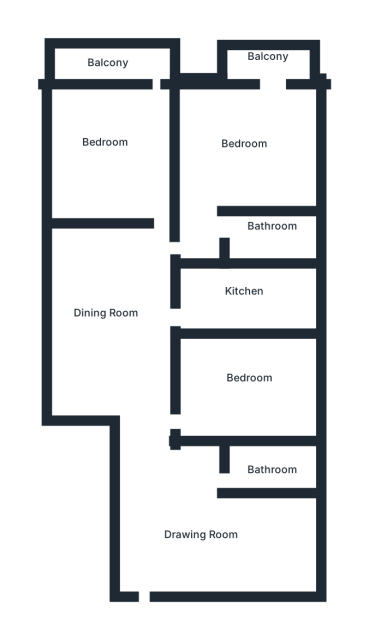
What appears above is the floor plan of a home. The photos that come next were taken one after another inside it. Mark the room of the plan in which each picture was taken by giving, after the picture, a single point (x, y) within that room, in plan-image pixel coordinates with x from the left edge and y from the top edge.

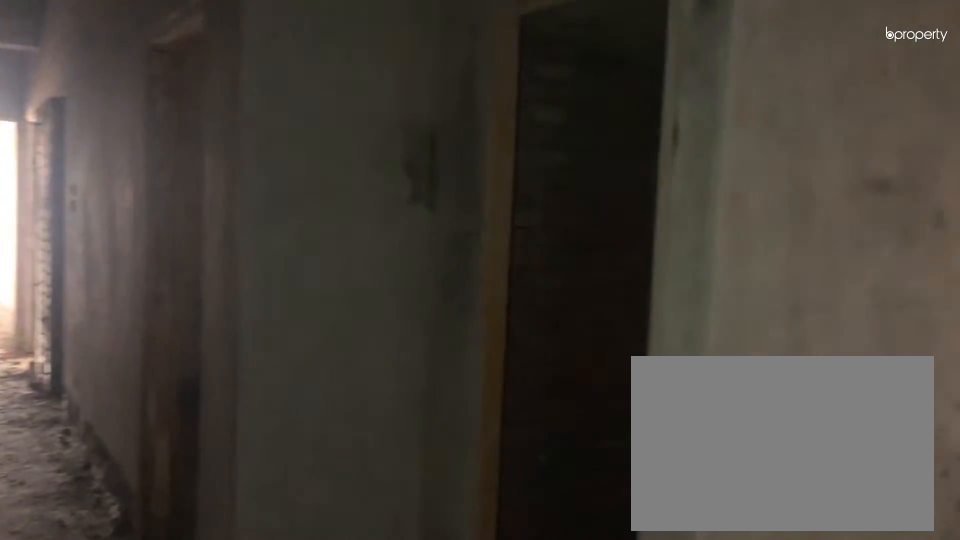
(183, 533)
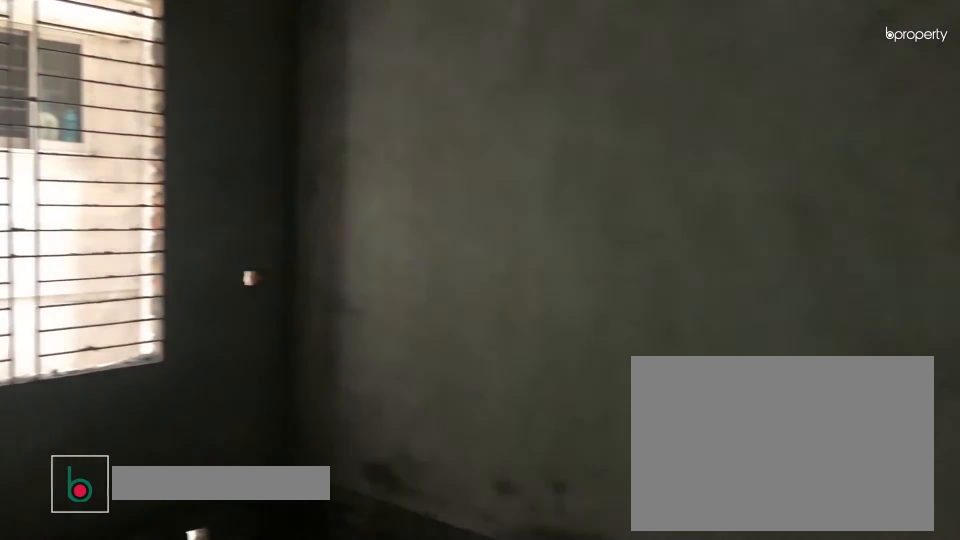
(183, 533)
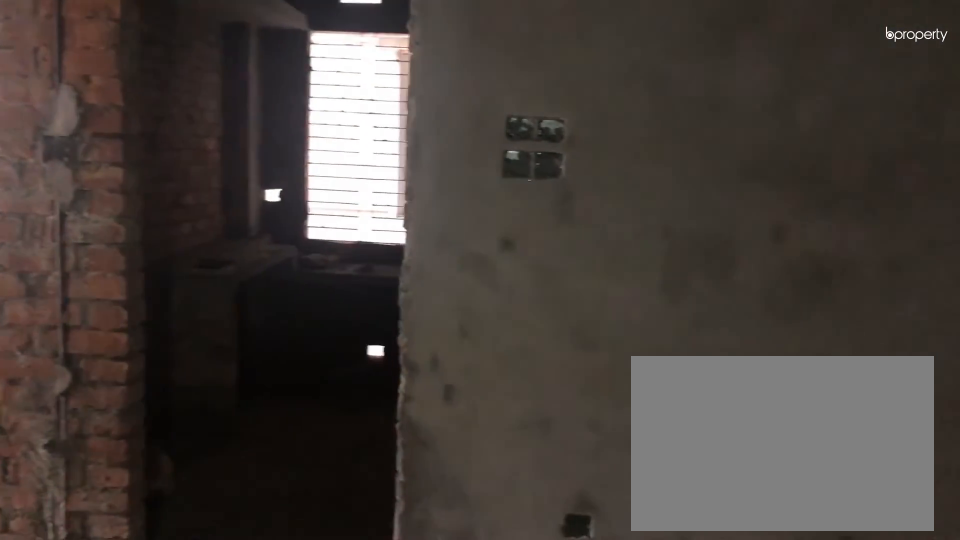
(117, 314)
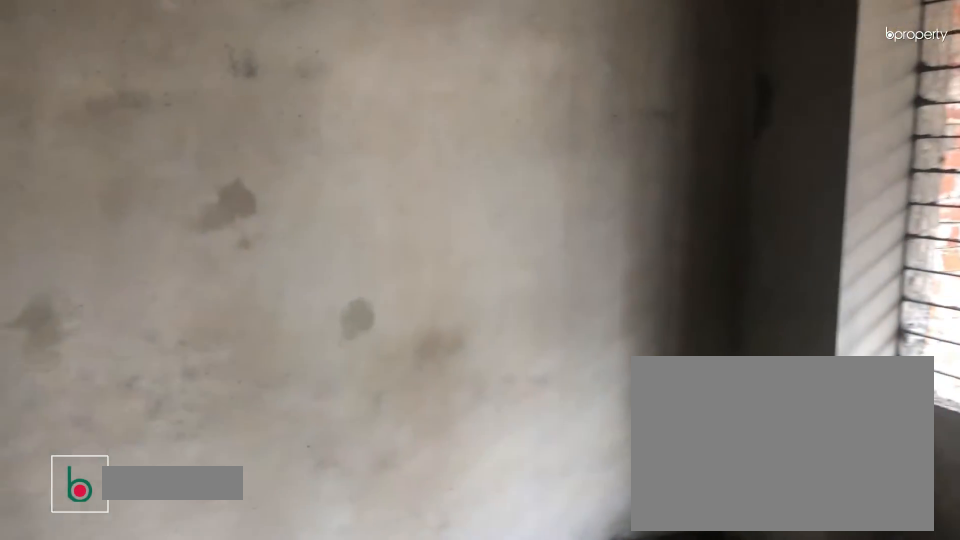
(122, 138)
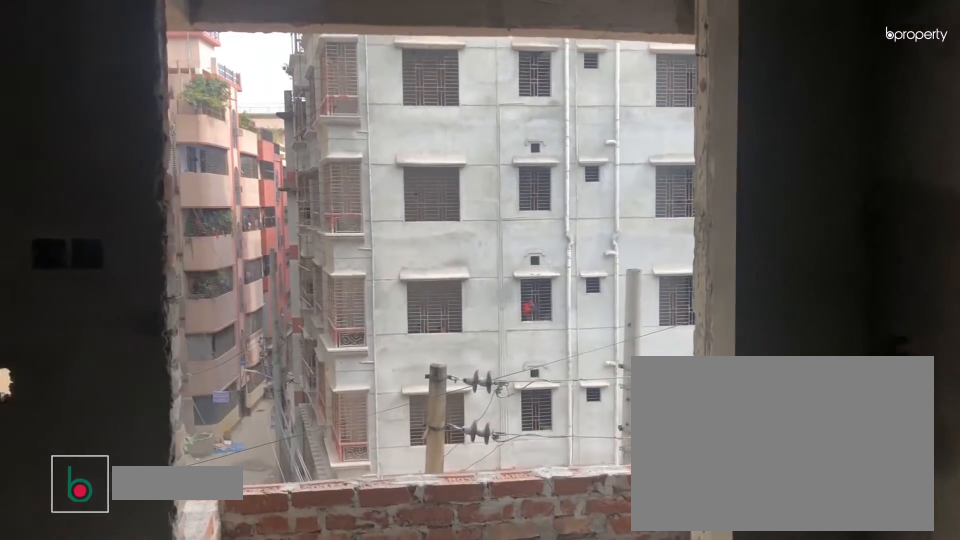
(260, 127)
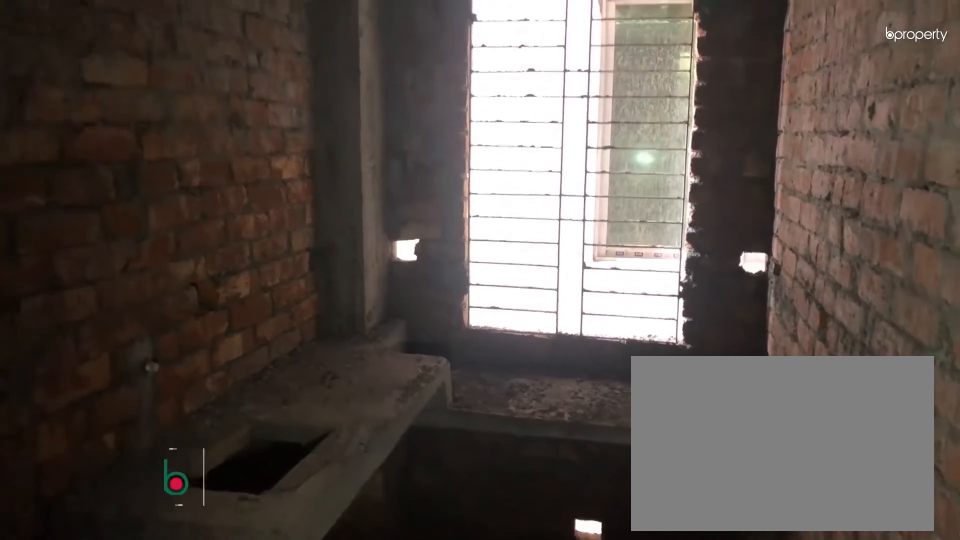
(246, 308)
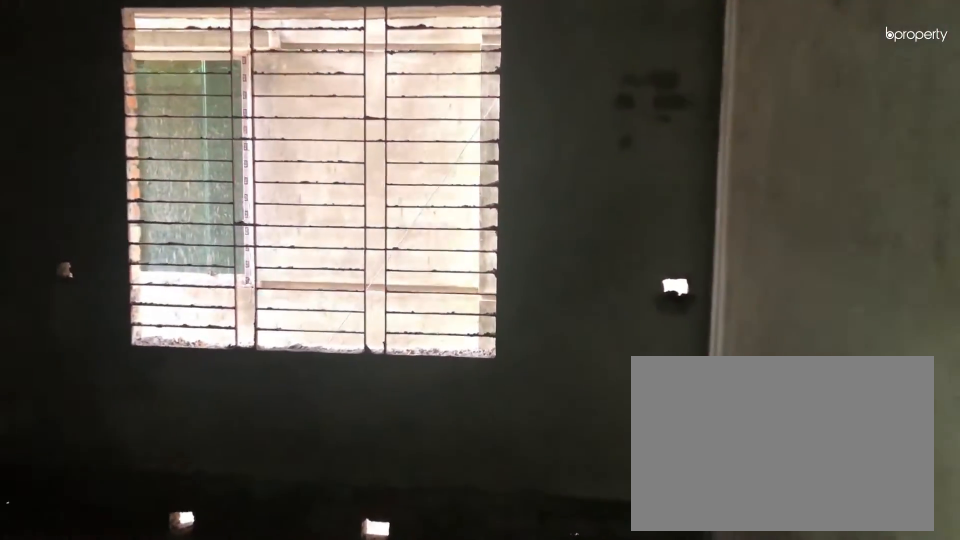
(249, 392)
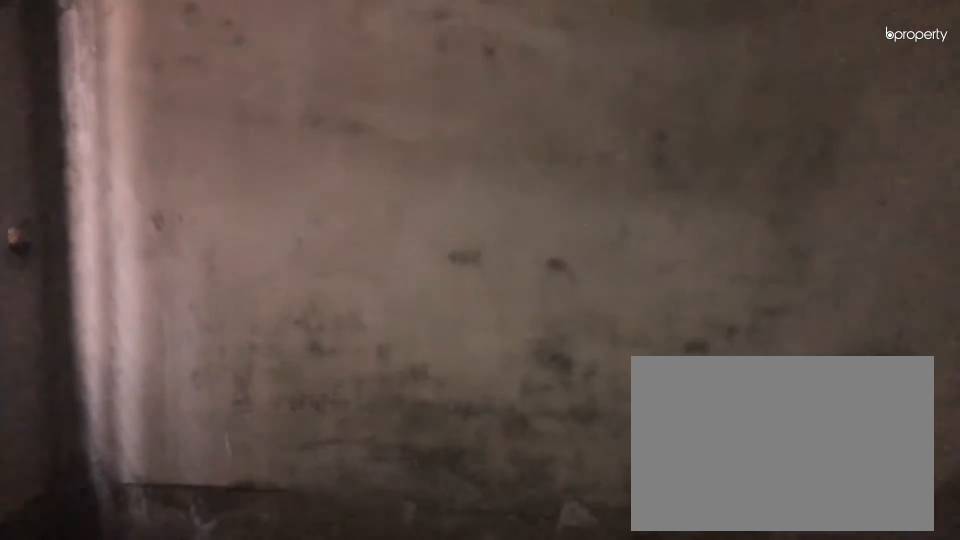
(249, 392)
